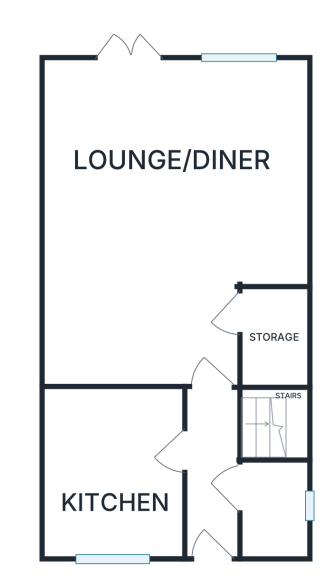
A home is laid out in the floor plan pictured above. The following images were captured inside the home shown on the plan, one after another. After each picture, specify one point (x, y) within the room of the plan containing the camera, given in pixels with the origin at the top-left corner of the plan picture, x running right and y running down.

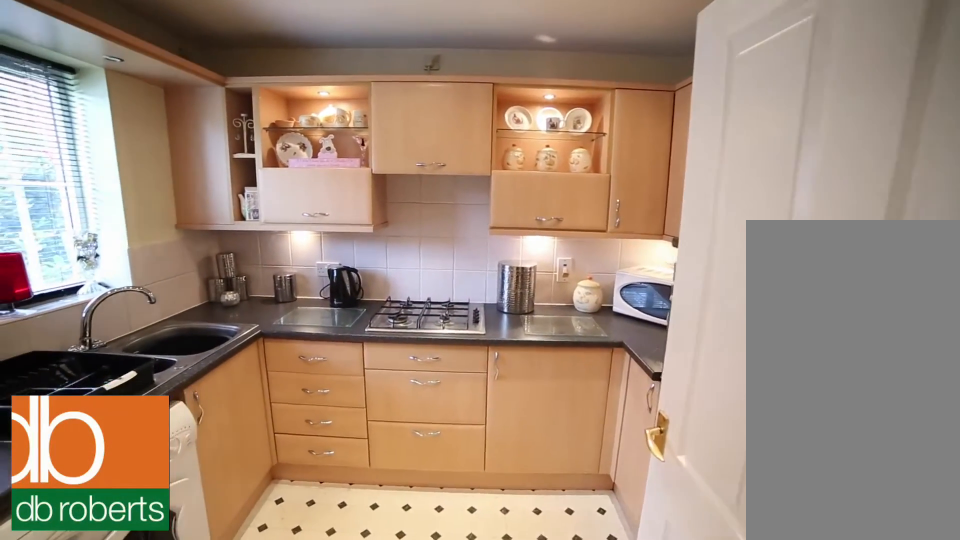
(112, 470)
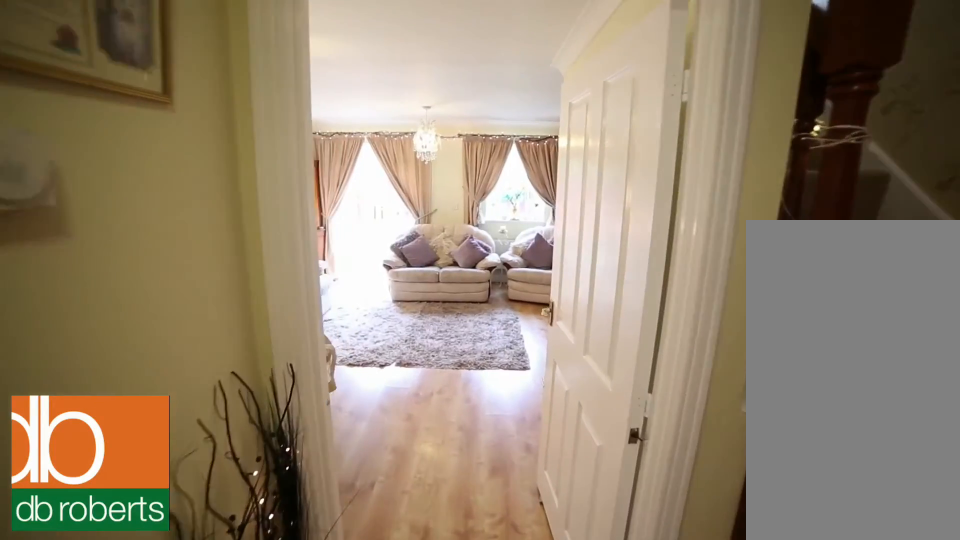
(208, 456)
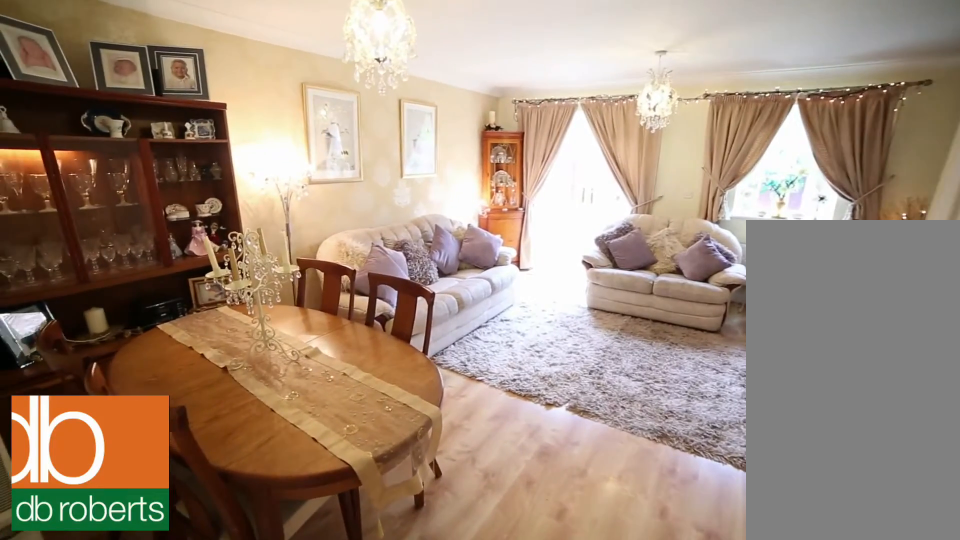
(173, 219)
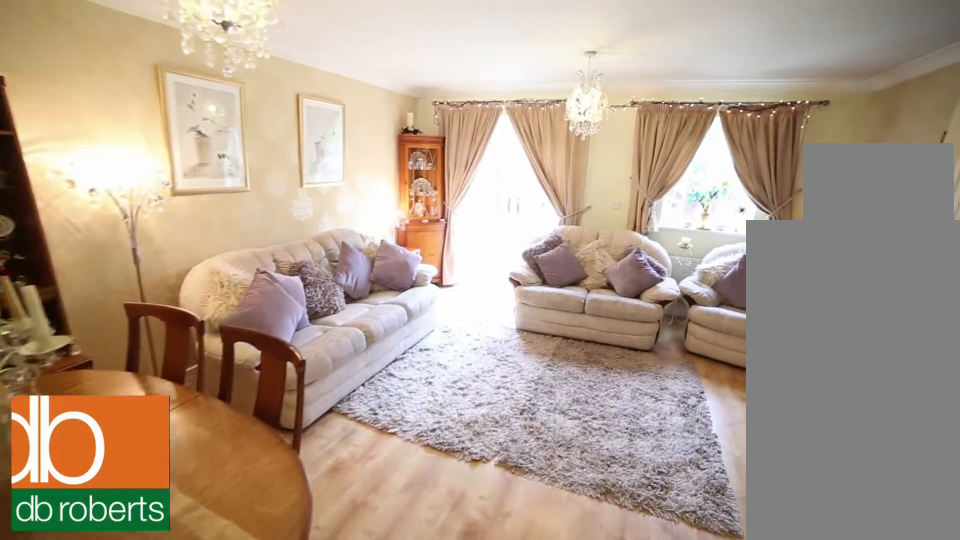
(173, 219)
